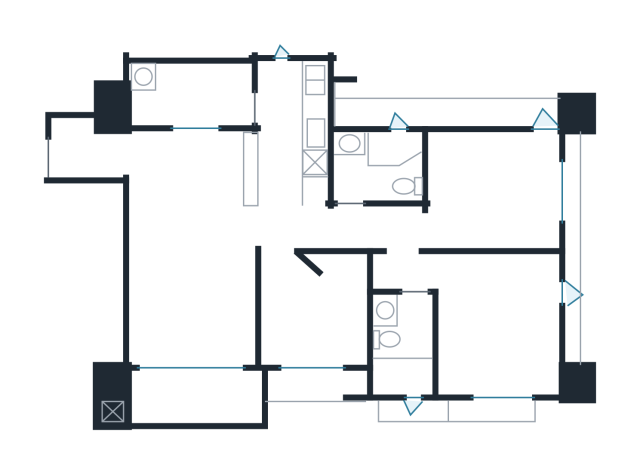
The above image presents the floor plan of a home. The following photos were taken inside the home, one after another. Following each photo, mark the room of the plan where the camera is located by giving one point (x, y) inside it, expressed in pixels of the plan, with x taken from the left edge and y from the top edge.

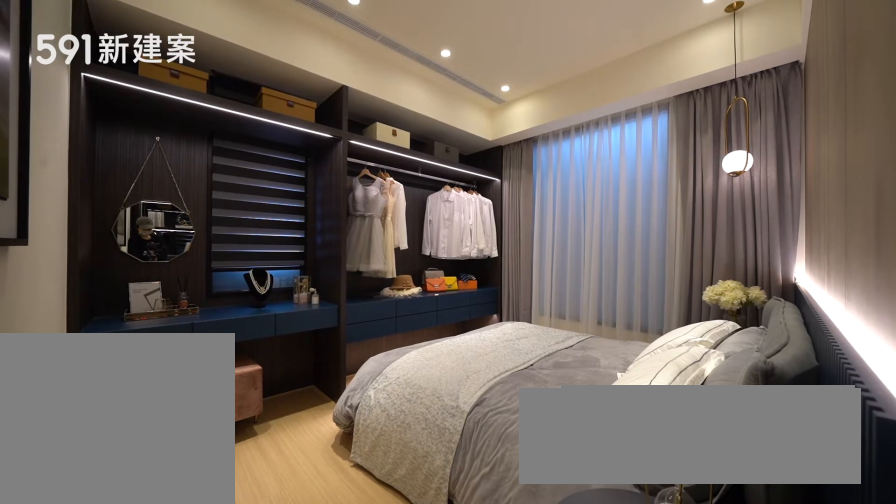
(486, 319)
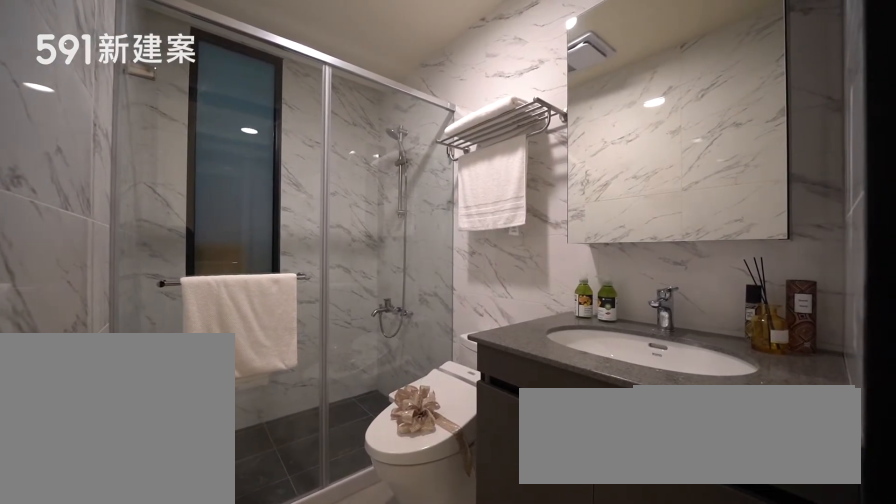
(400, 348)
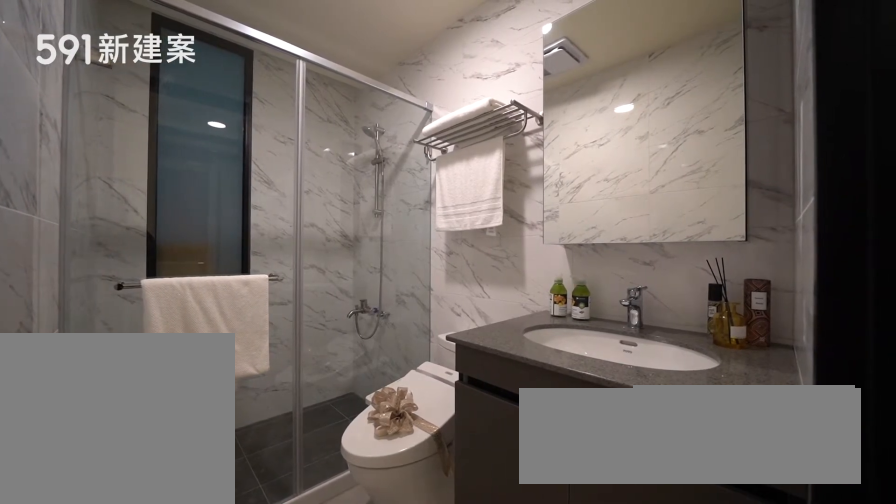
(400, 348)
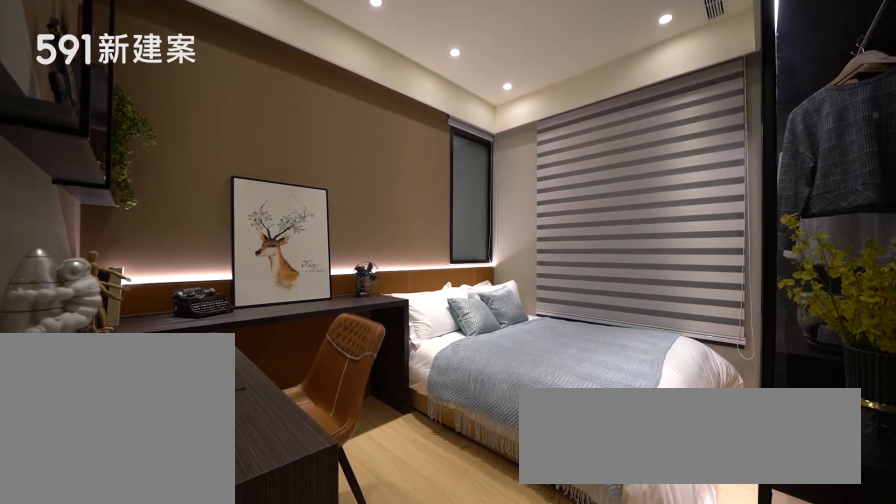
(497, 187)
